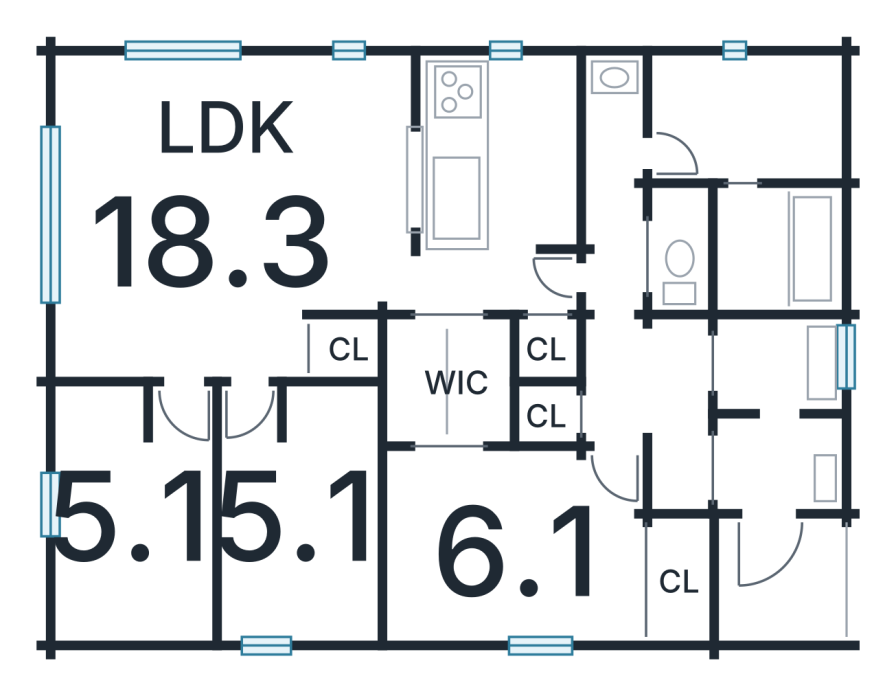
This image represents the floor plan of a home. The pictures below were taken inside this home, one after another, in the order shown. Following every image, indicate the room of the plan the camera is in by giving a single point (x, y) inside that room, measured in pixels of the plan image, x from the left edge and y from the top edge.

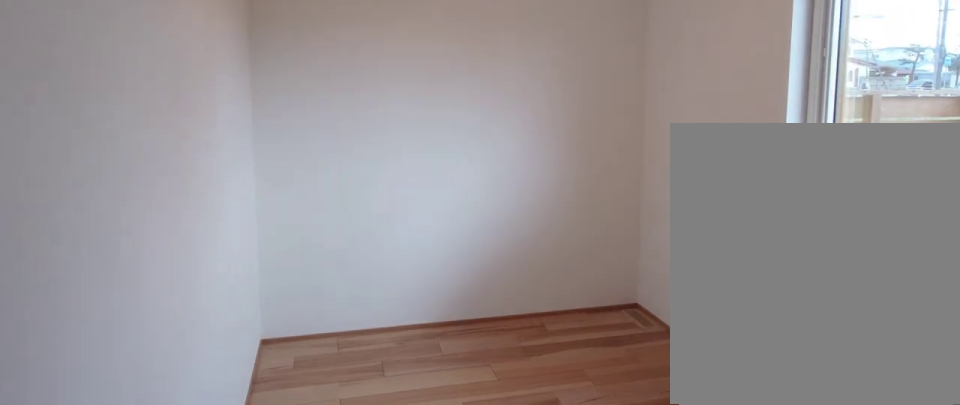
(125, 522)
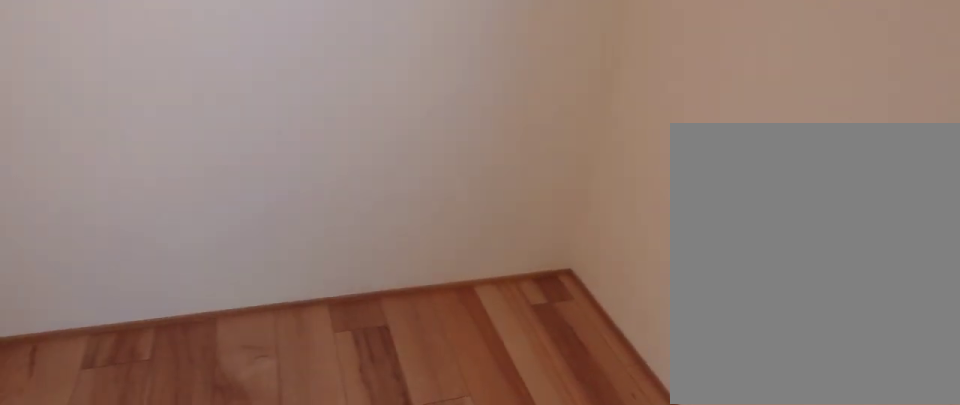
(292, 515)
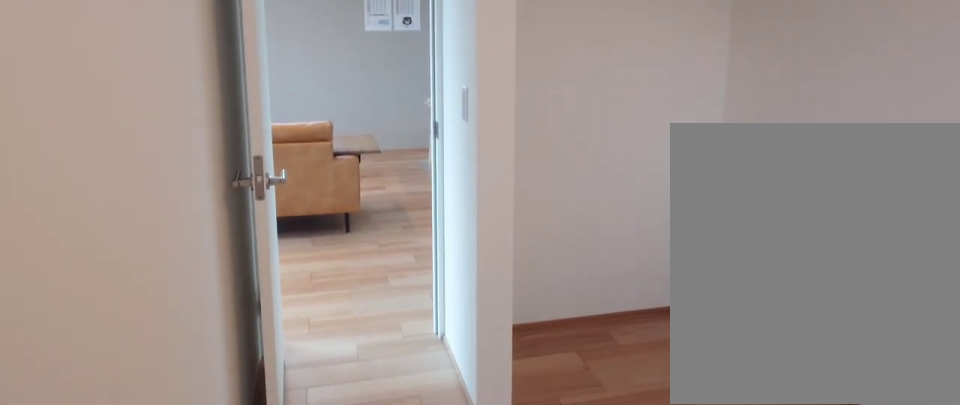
(292, 515)
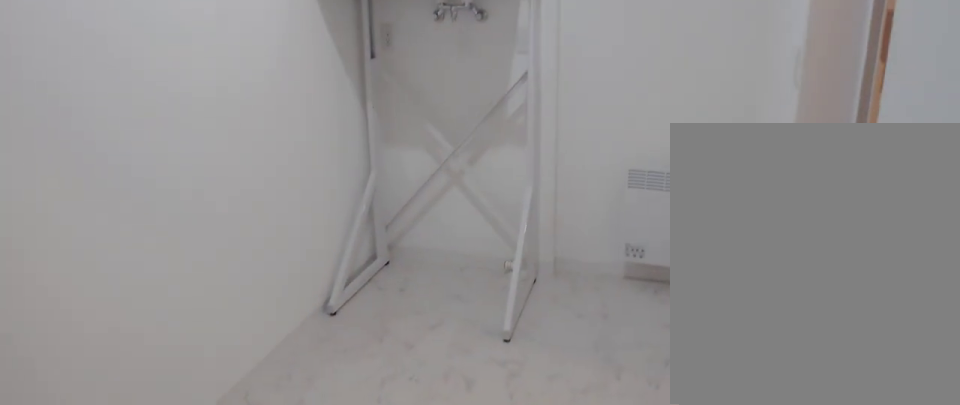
(736, 110)
